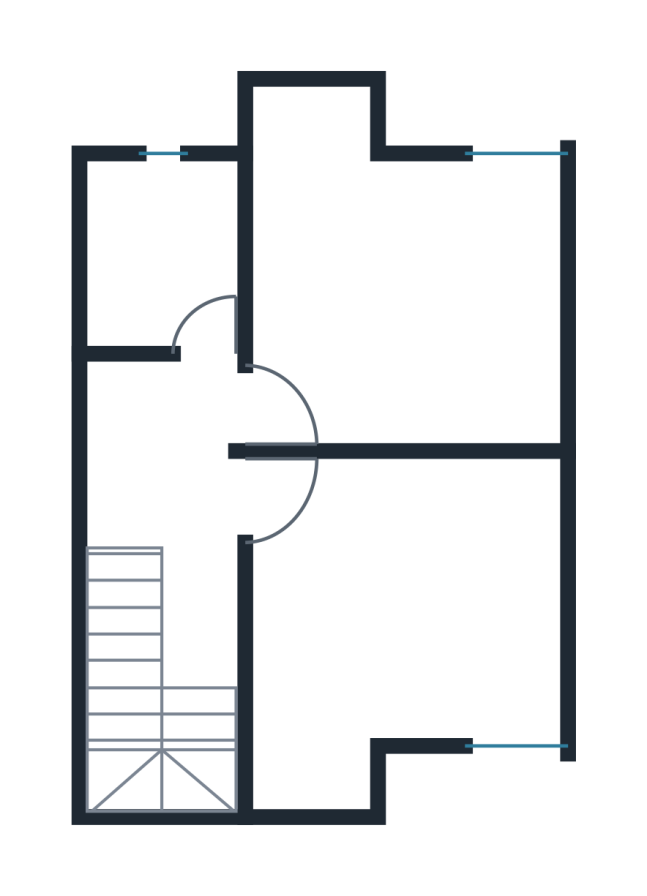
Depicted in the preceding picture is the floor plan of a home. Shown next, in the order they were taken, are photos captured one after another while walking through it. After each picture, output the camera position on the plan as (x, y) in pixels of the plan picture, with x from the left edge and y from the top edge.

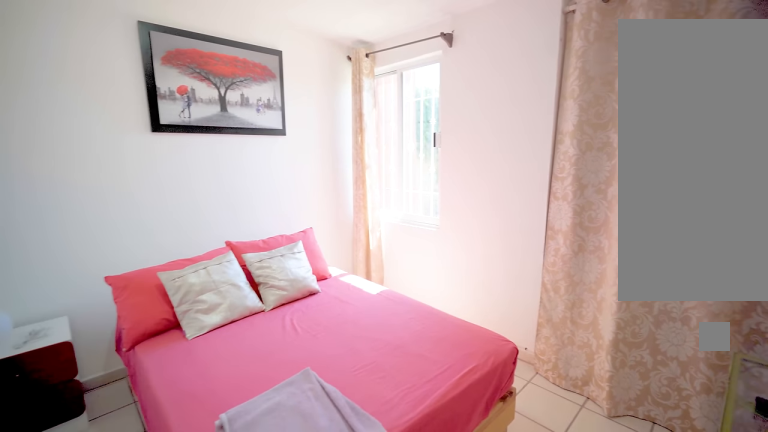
(267, 497)
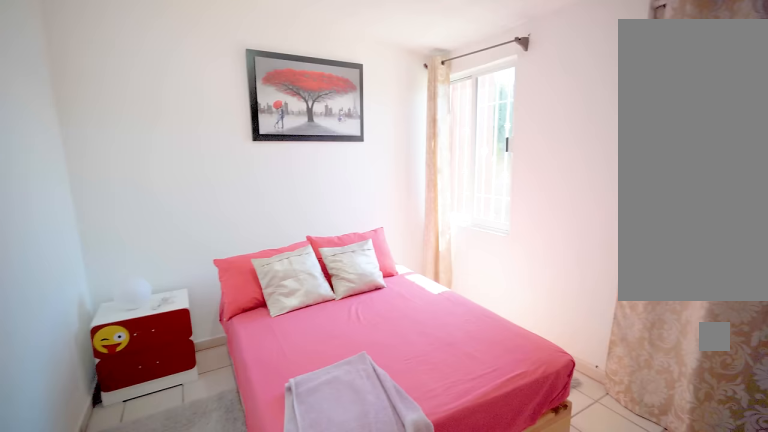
(266, 496)
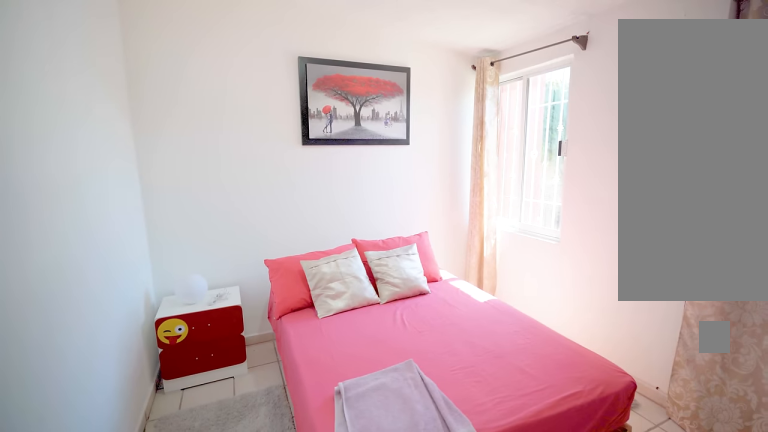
(267, 497)
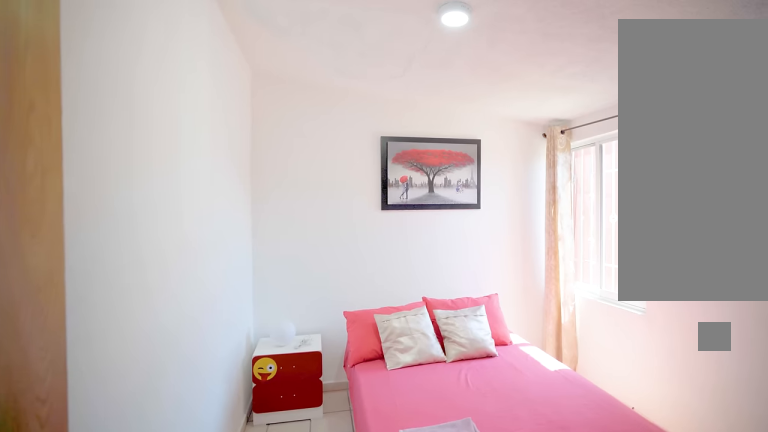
(267, 497)
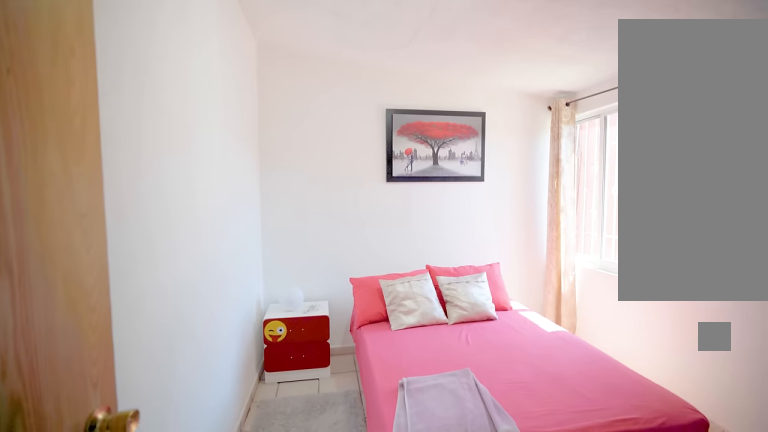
(268, 497)
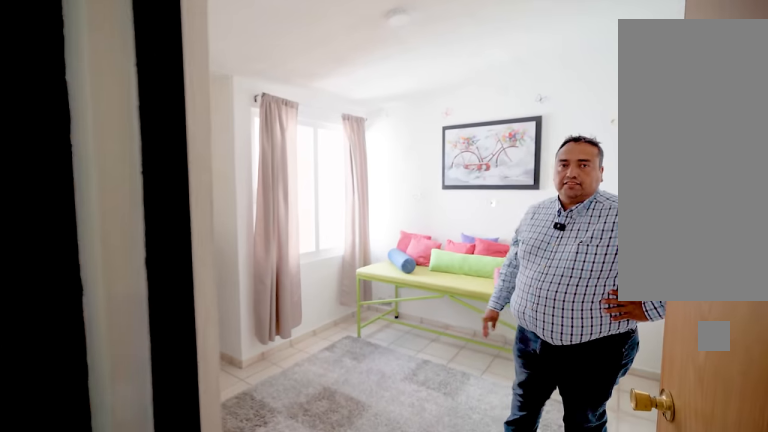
(170, 486)
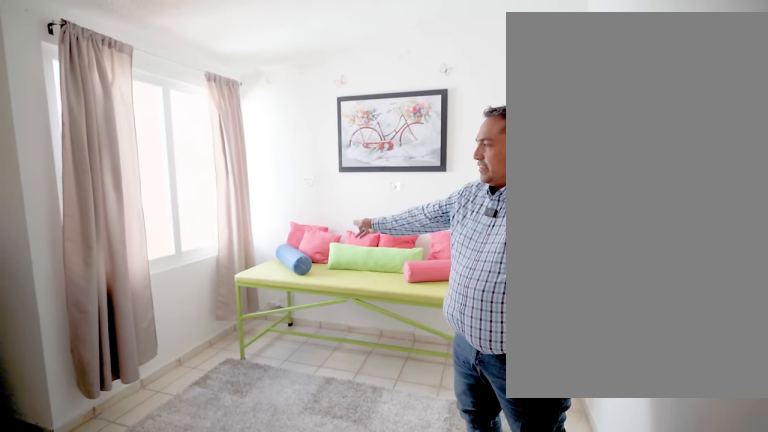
(274, 413)
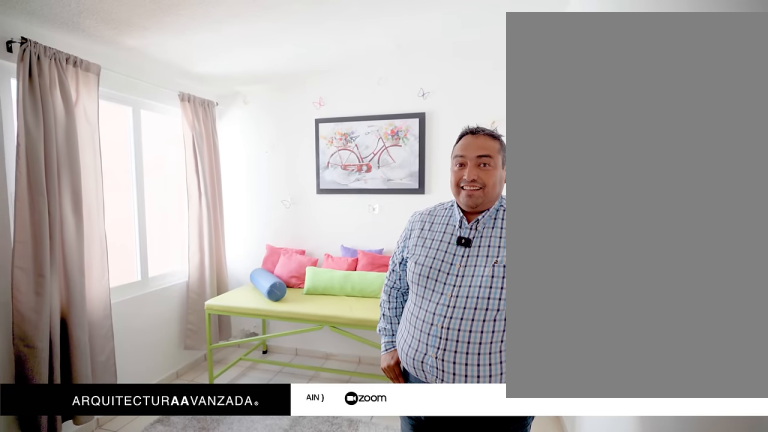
(280, 407)
